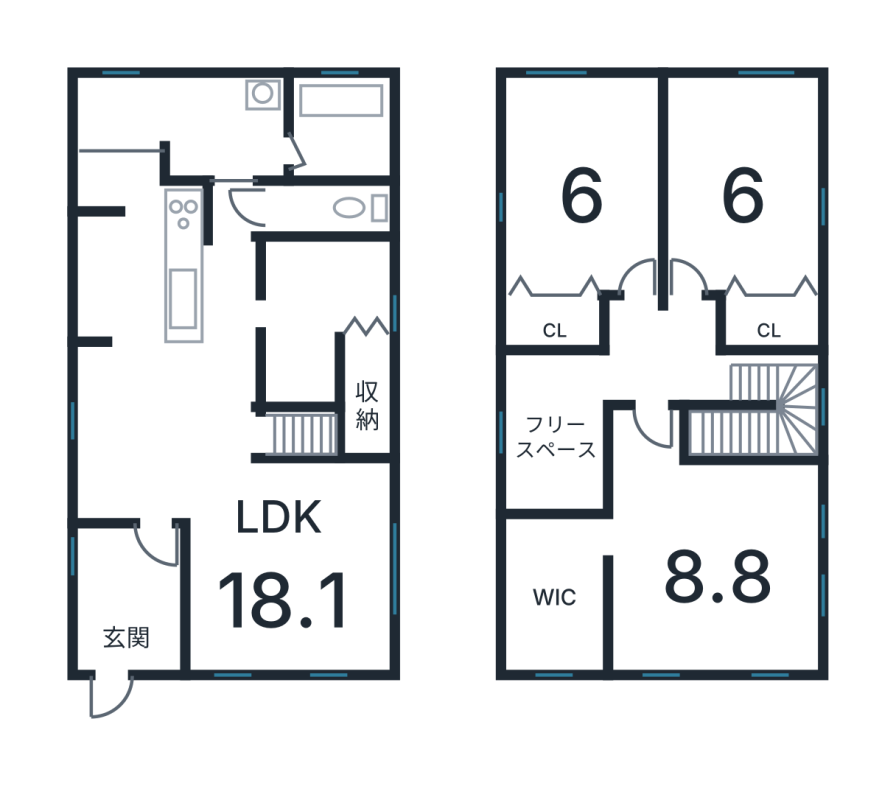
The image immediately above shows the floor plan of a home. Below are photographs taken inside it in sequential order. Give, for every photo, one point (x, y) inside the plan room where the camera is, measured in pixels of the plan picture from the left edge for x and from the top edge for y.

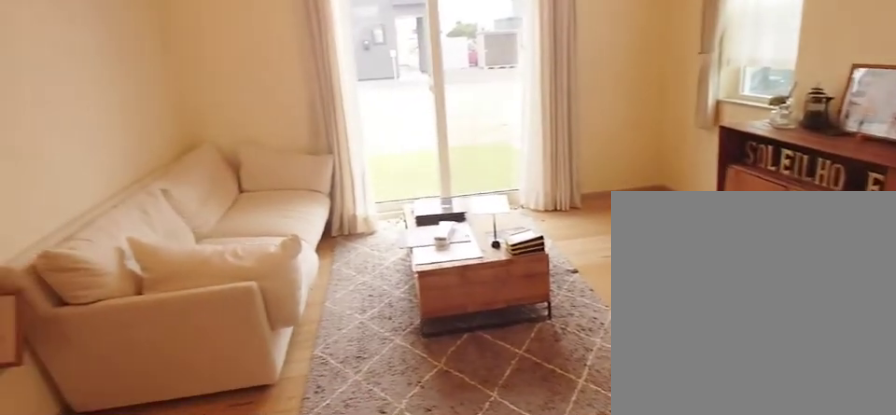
(291, 571)
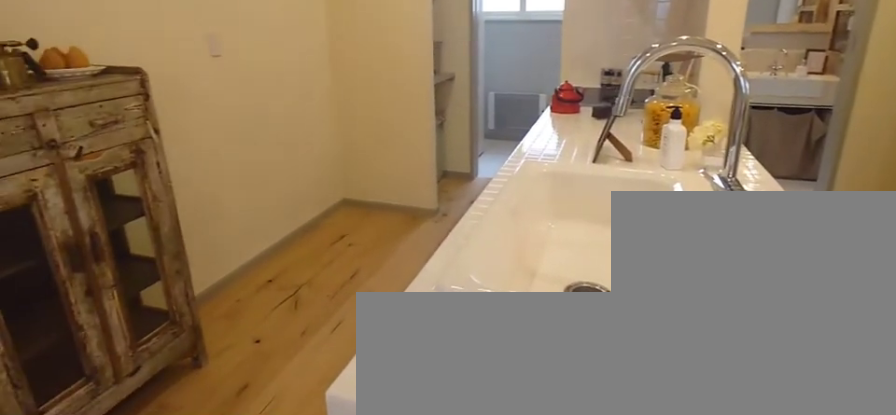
(137, 262)
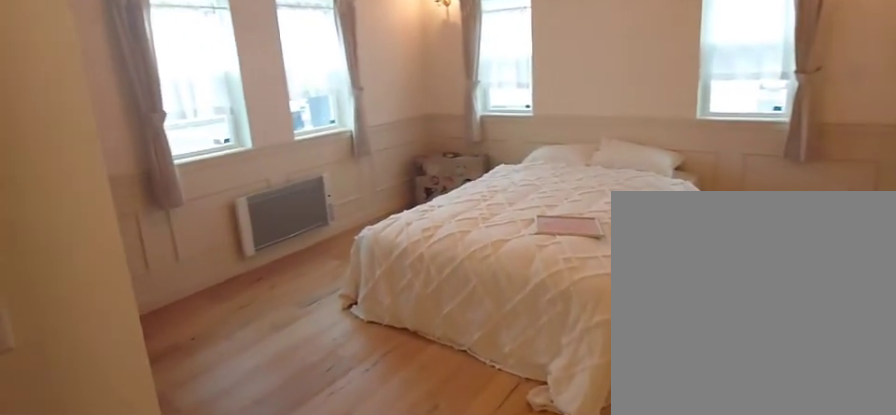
(714, 552)
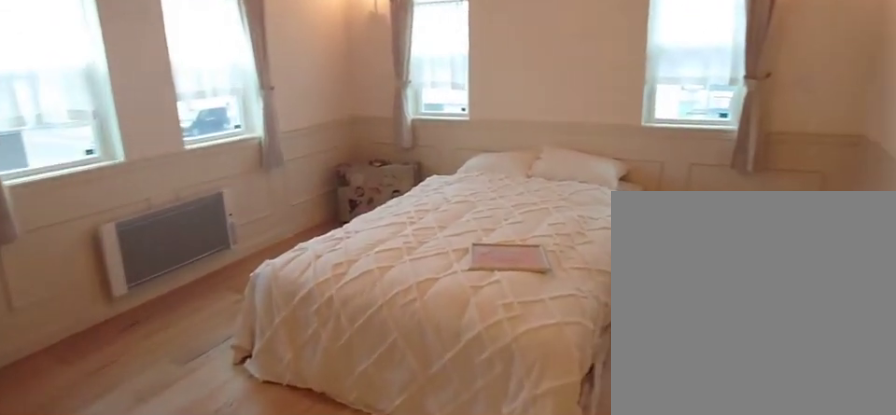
(714, 552)
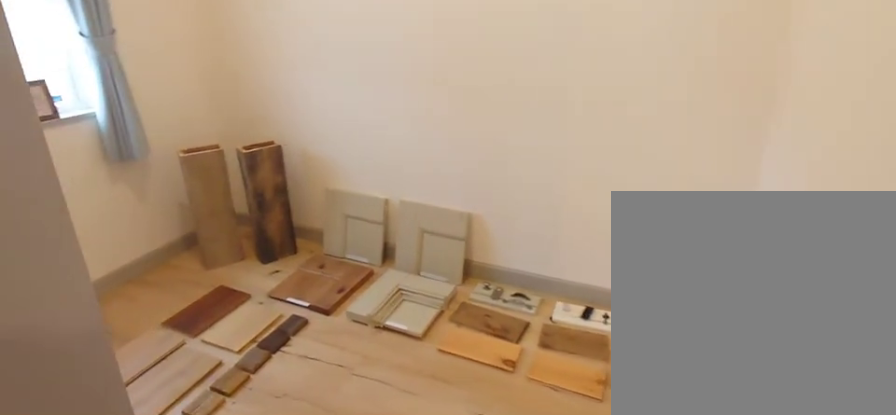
(561, 598)
